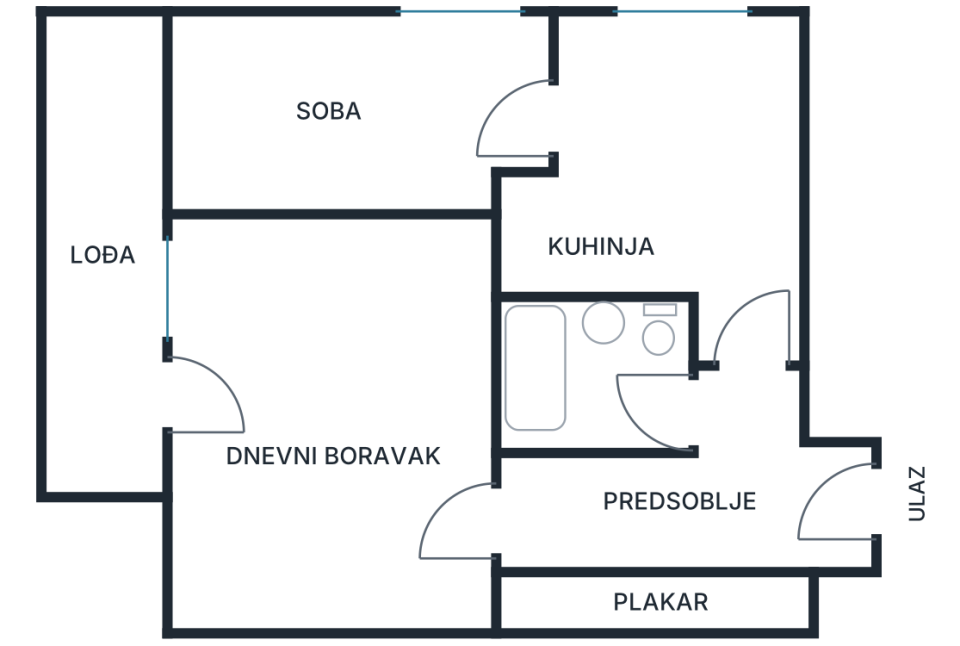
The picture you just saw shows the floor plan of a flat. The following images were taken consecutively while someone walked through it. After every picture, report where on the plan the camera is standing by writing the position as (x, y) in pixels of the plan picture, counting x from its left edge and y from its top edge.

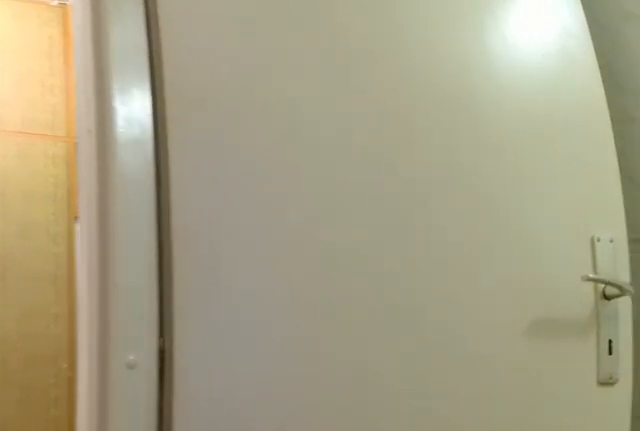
(737, 380)
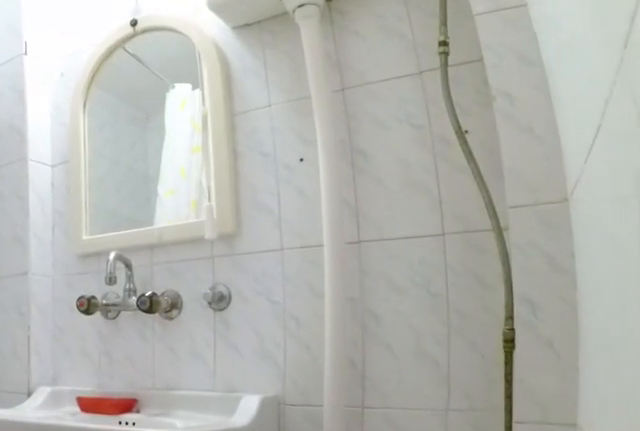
(683, 395)
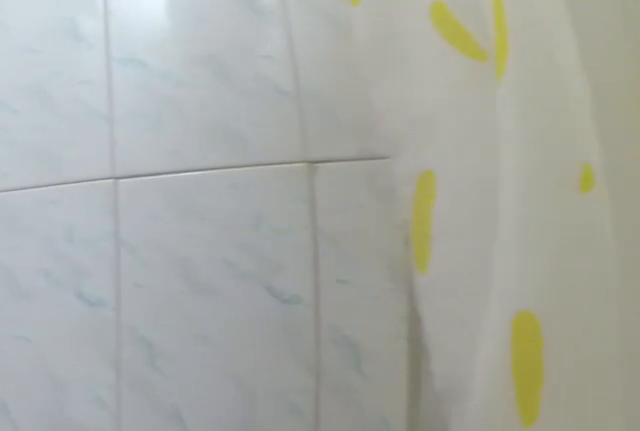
(590, 330)
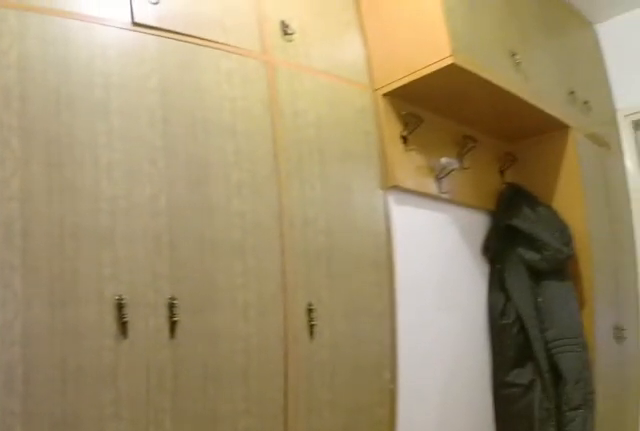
(770, 457)
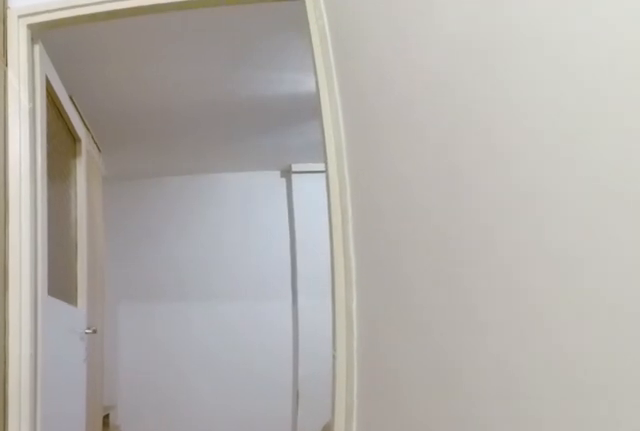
(627, 511)
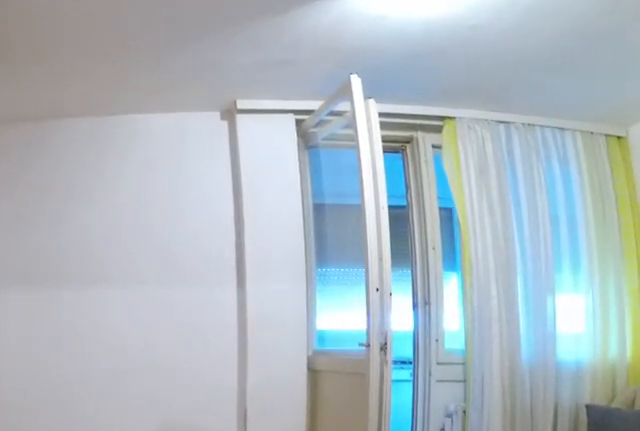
(509, 508)
